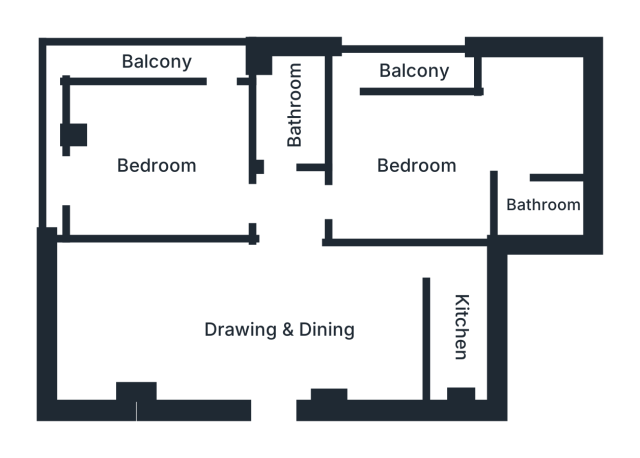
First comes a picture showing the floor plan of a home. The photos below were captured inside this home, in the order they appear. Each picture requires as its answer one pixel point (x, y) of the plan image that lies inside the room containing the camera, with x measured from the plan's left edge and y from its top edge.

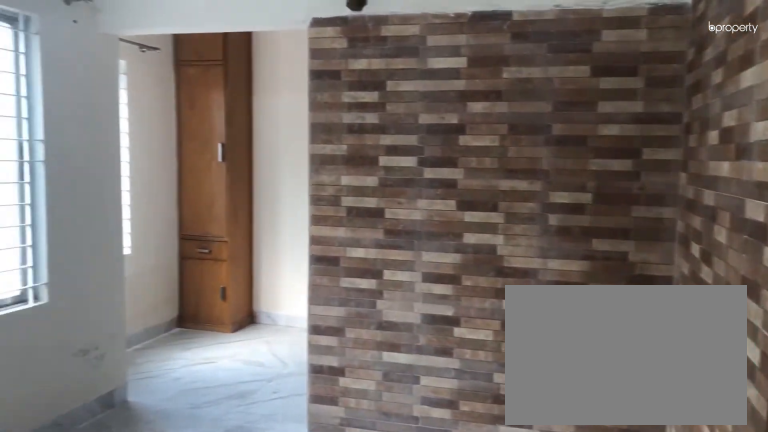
(414, 163)
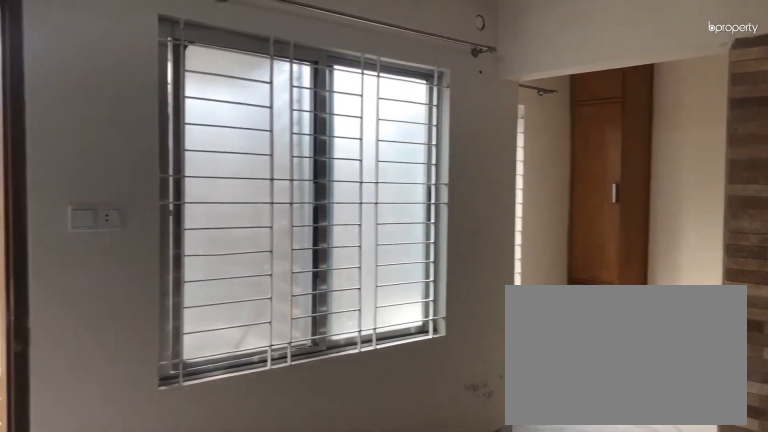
(414, 163)
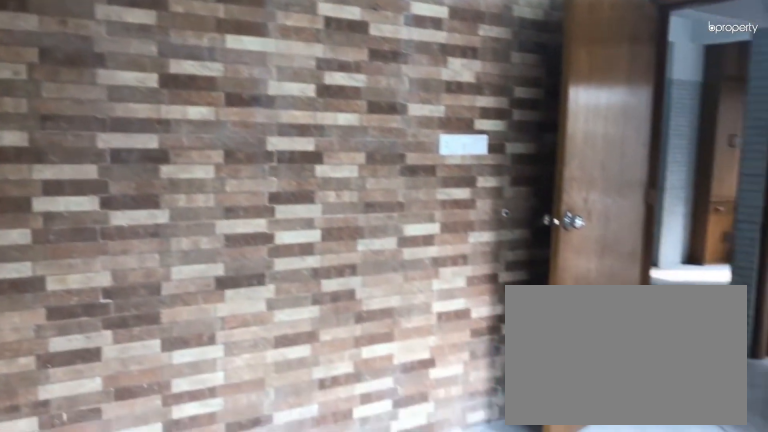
(414, 163)
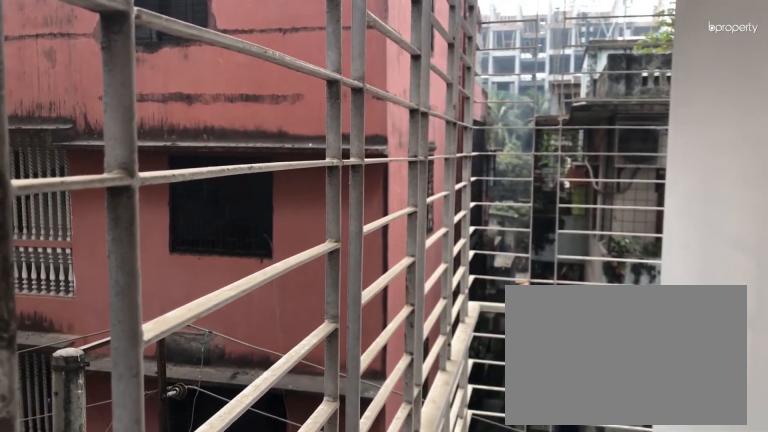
(153, 63)
